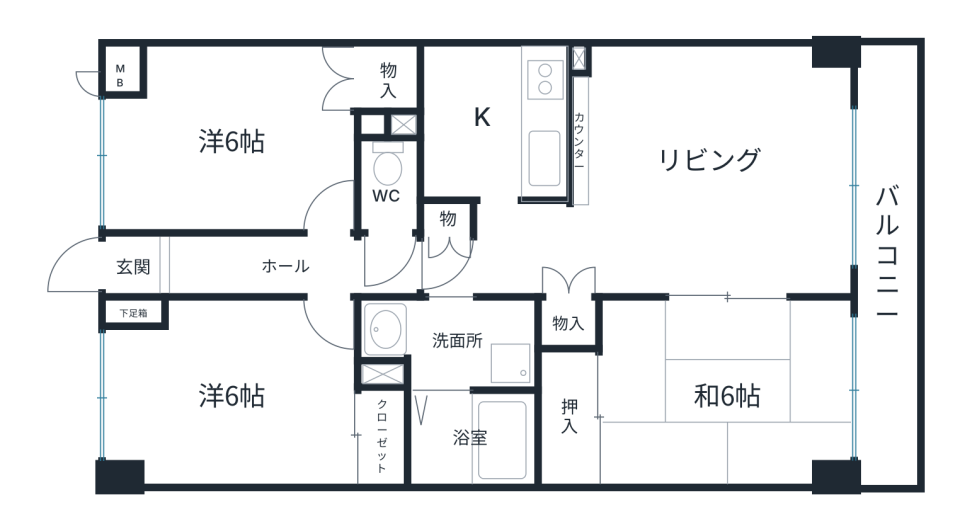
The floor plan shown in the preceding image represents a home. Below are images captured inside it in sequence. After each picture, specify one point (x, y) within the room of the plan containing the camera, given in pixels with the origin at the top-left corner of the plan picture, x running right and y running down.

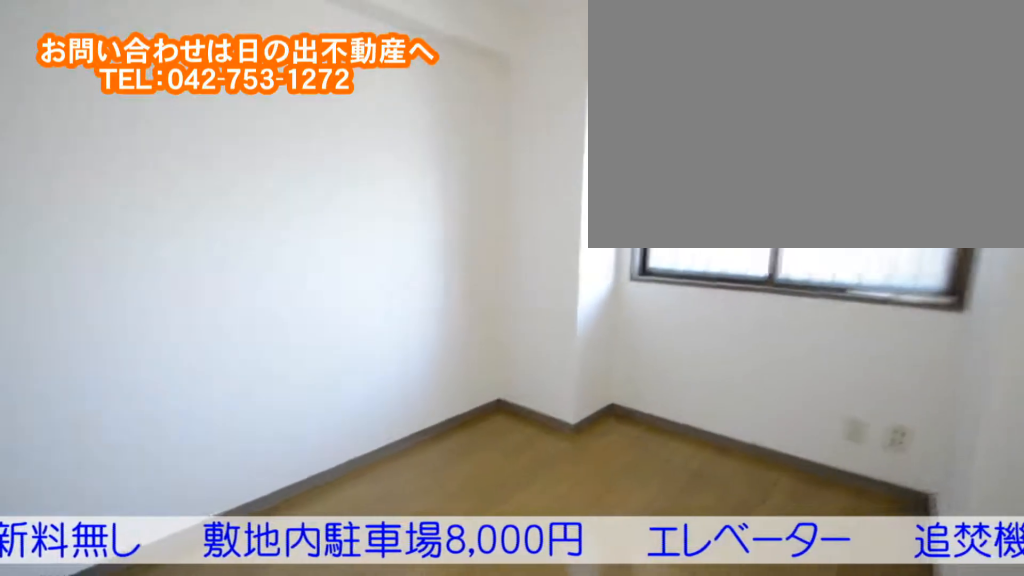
(177, 419)
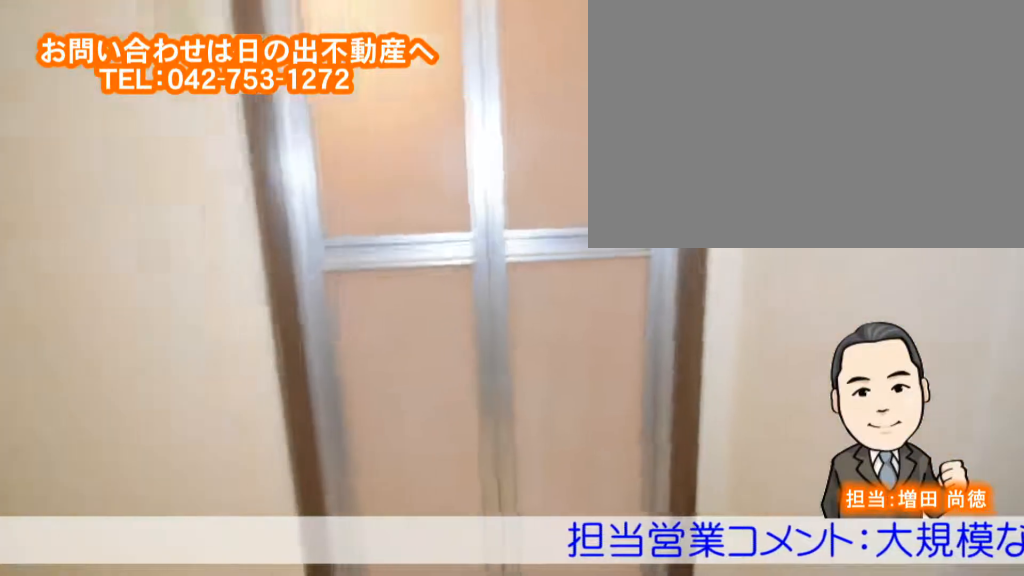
(484, 336)
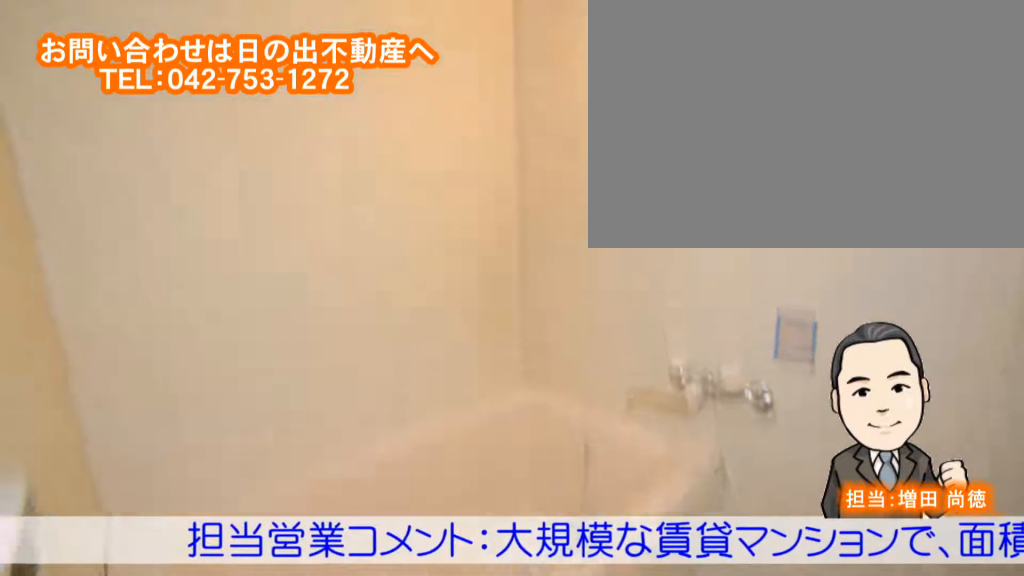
(472, 439)
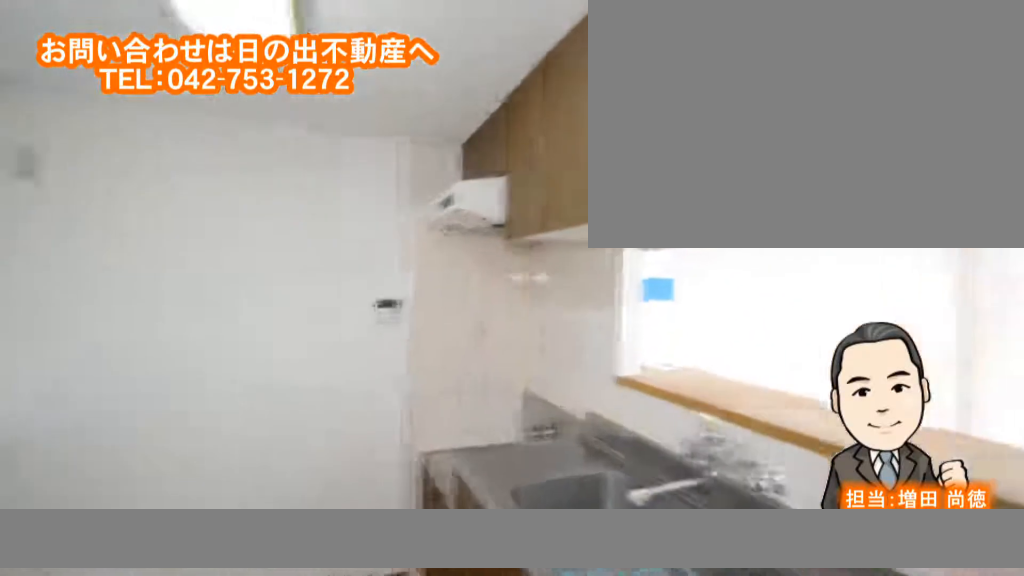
(477, 124)
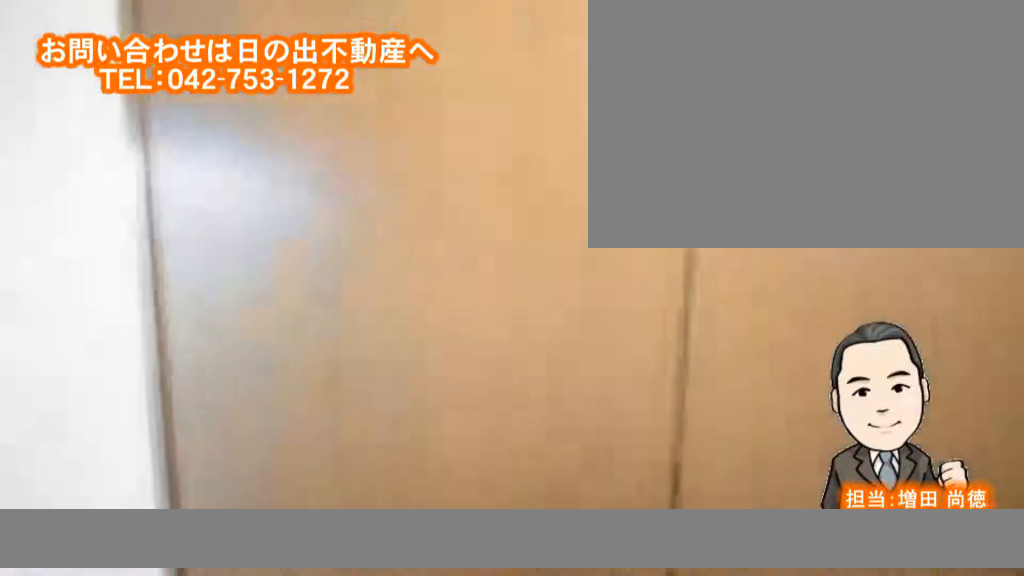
(701, 204)
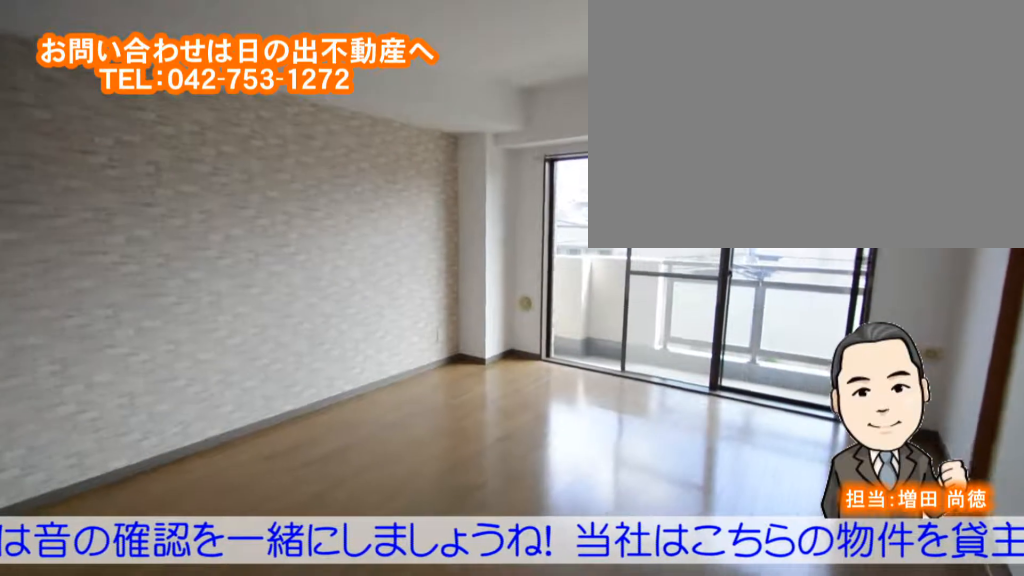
(701, 203)
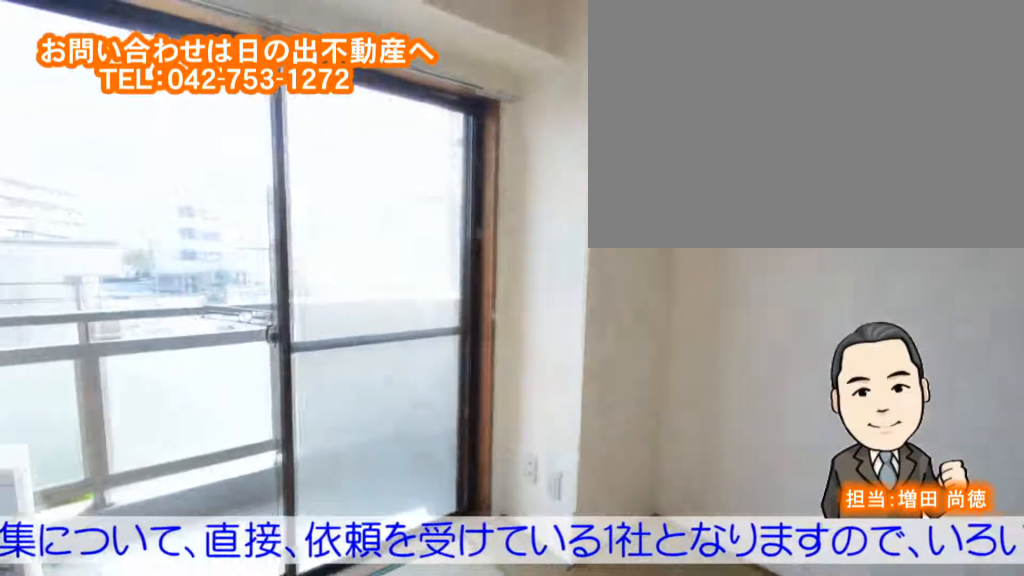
(662, 382)
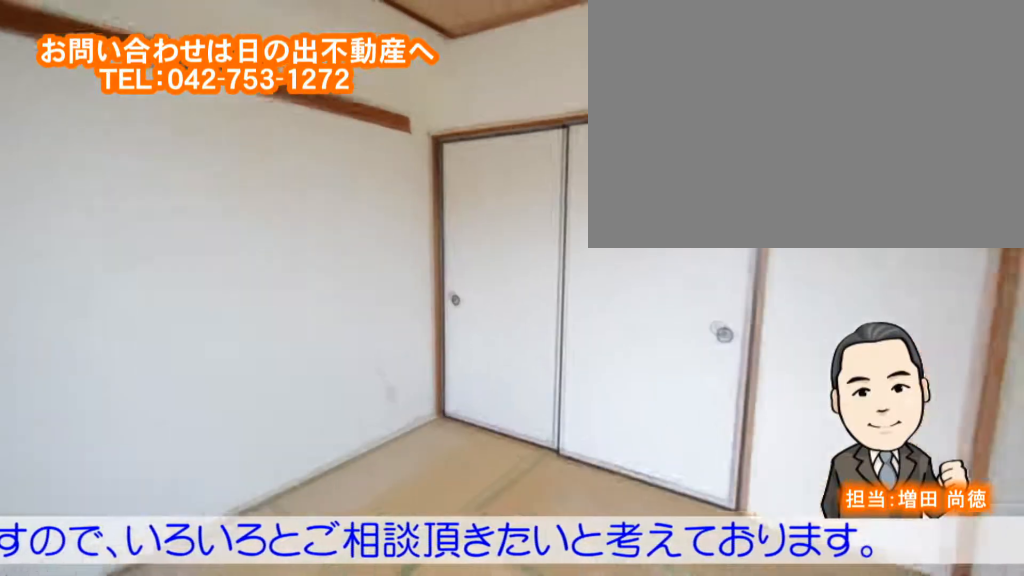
(663, 382)
